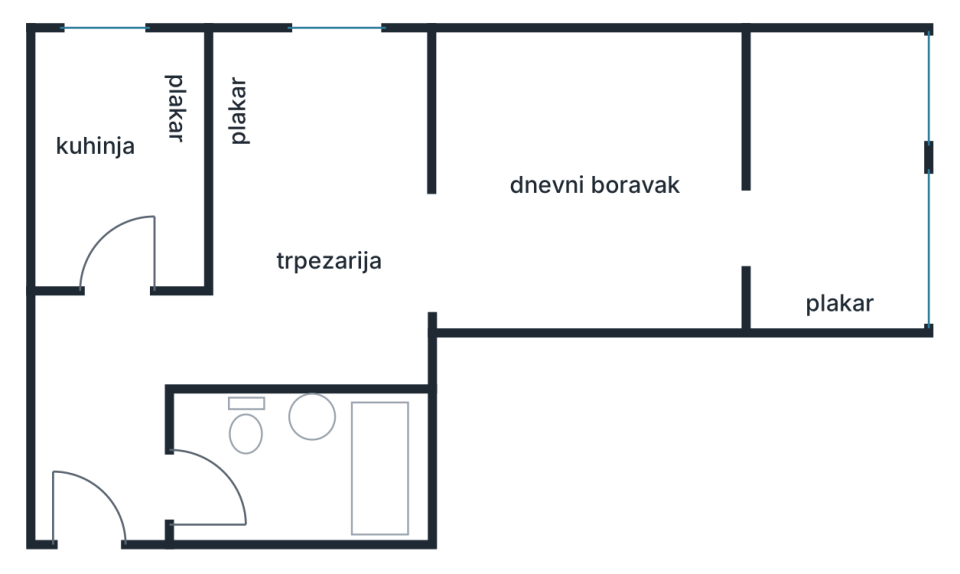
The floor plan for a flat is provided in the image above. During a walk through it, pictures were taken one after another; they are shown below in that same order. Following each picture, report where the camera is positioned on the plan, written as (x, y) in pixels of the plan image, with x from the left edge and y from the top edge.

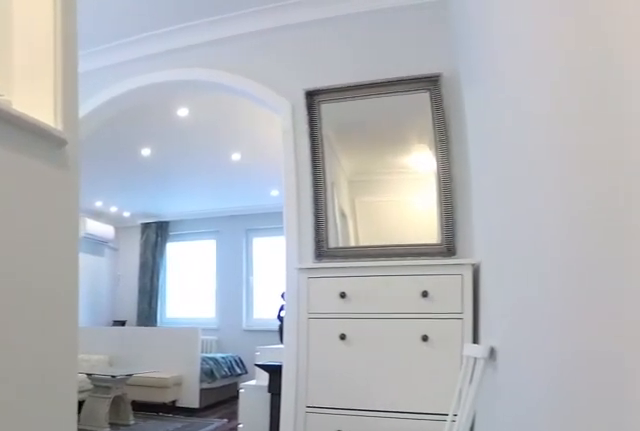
(99, 342)
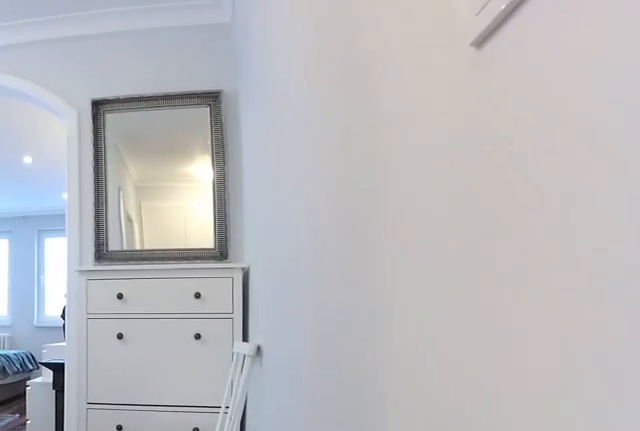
(120, 337)
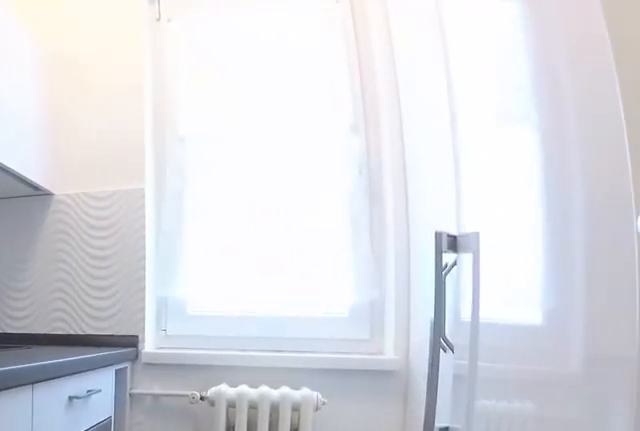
(120, 287)
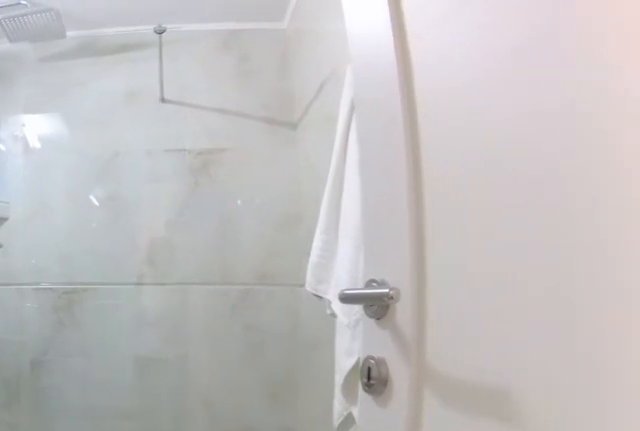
(155, 498)
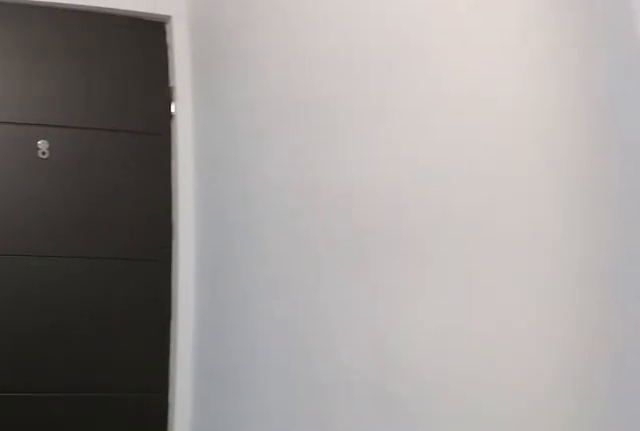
(111, 442)
